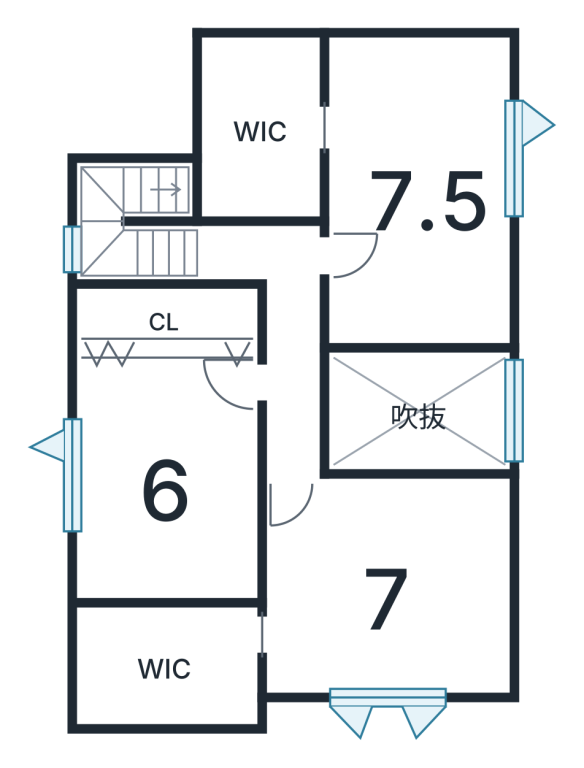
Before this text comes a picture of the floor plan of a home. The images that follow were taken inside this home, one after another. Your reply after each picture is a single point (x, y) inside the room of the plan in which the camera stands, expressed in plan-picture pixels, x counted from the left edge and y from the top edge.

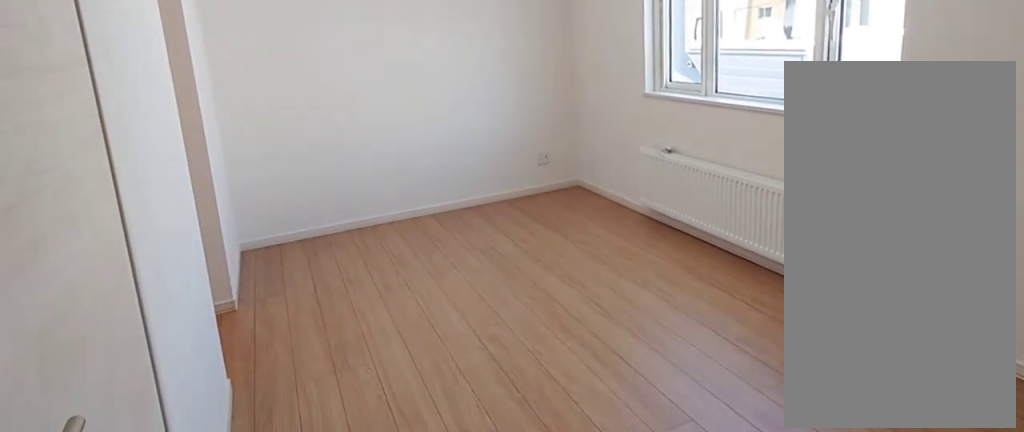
(420, 215)
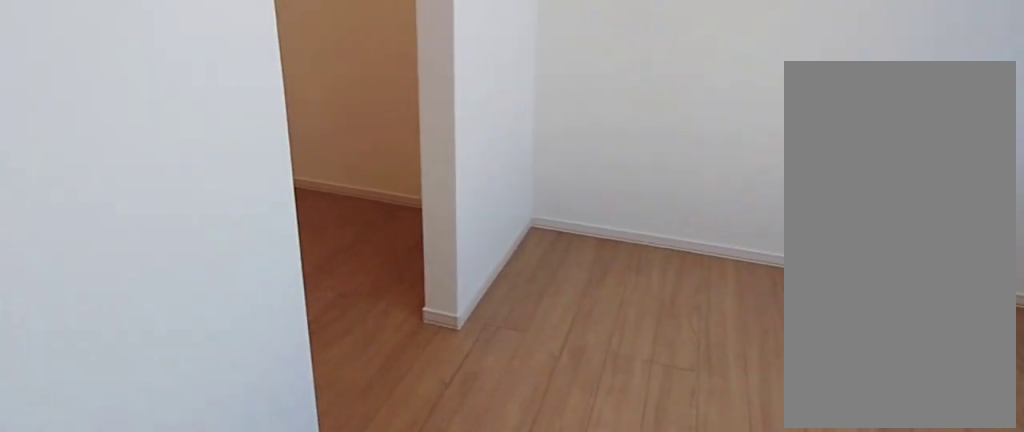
(420, 215)
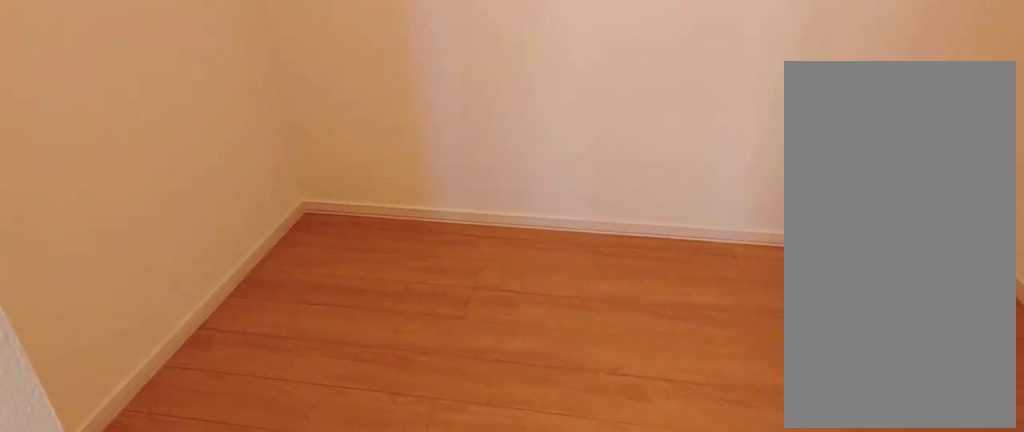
(254, 153)
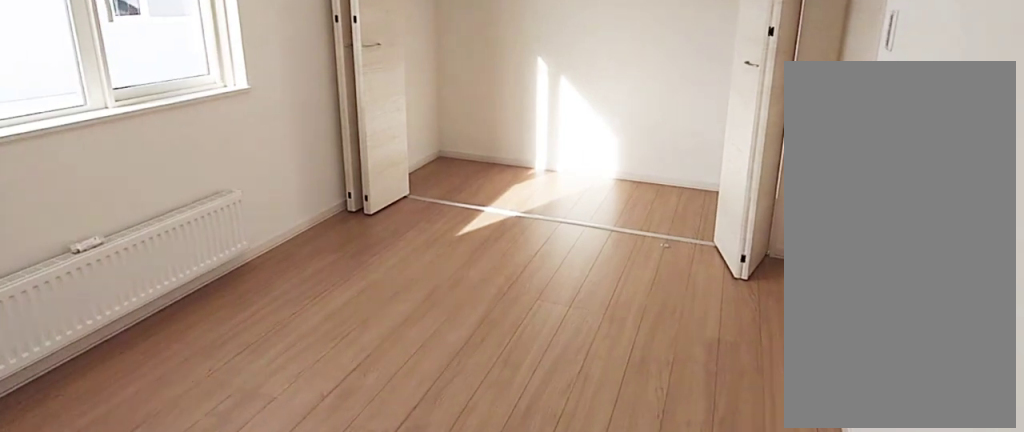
(169, 482)
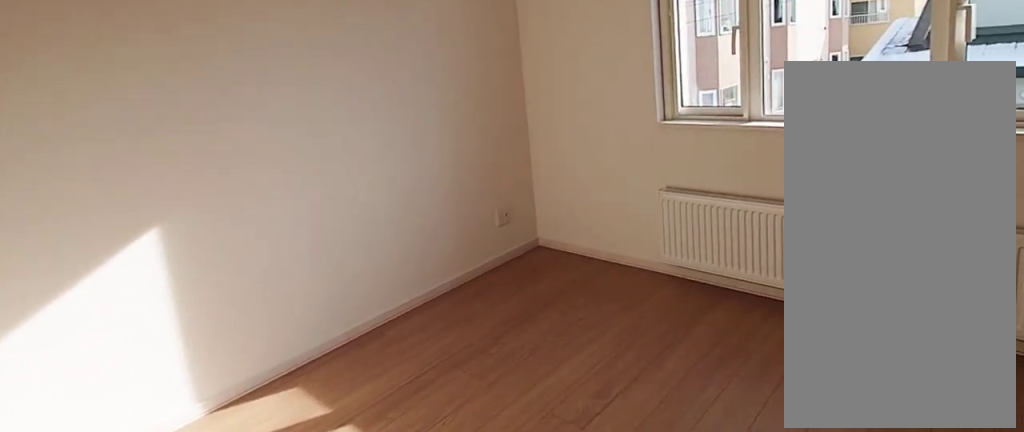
(376, 590)
